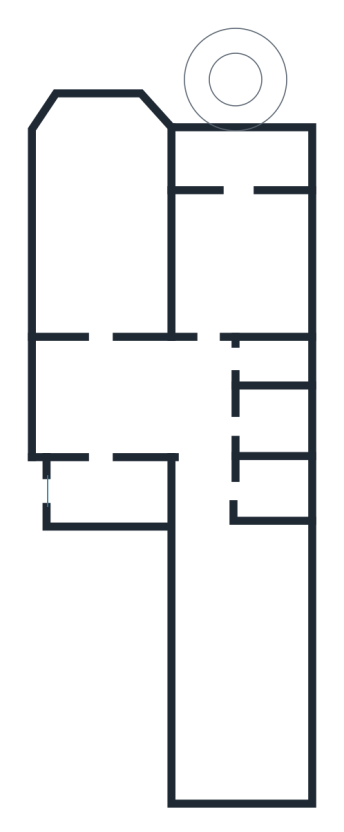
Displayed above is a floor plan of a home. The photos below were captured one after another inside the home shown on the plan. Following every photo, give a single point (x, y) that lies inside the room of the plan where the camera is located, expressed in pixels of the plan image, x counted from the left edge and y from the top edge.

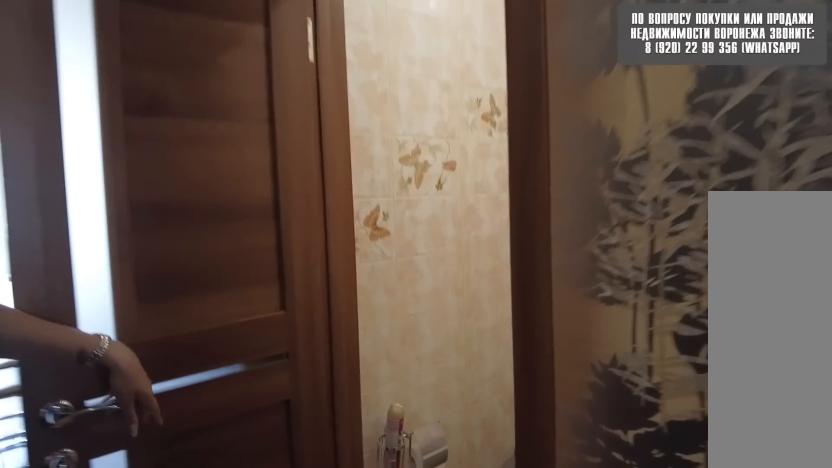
(205, 419)
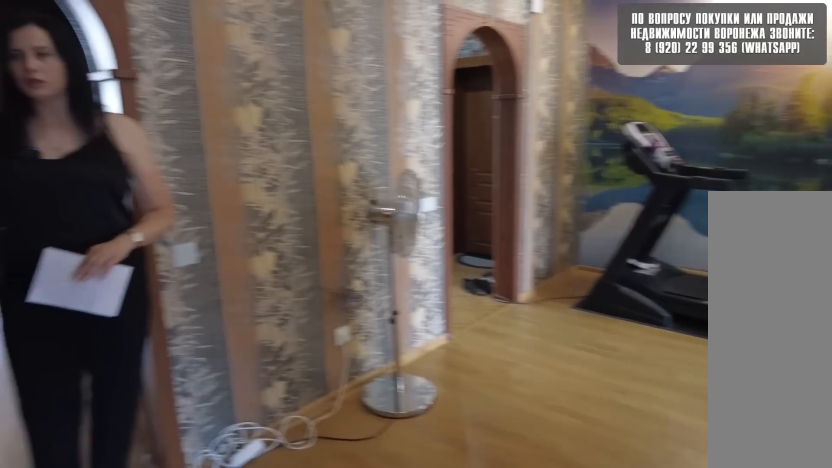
(205, 419)
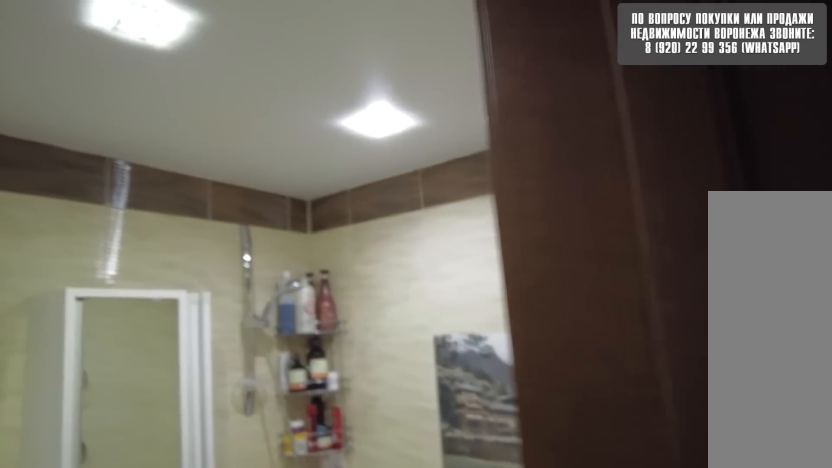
(206, 502)
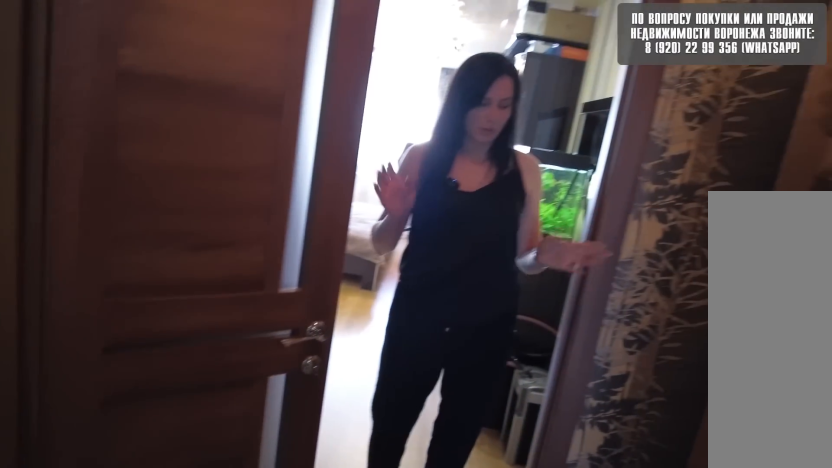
(206, 502)
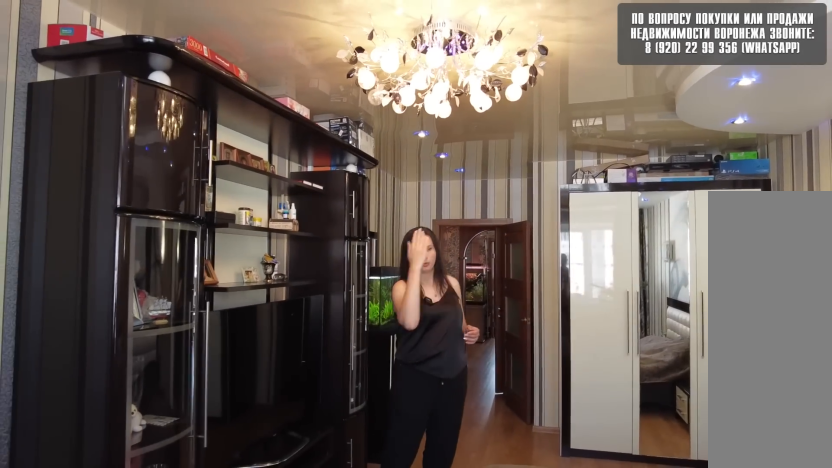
(230, 623)
